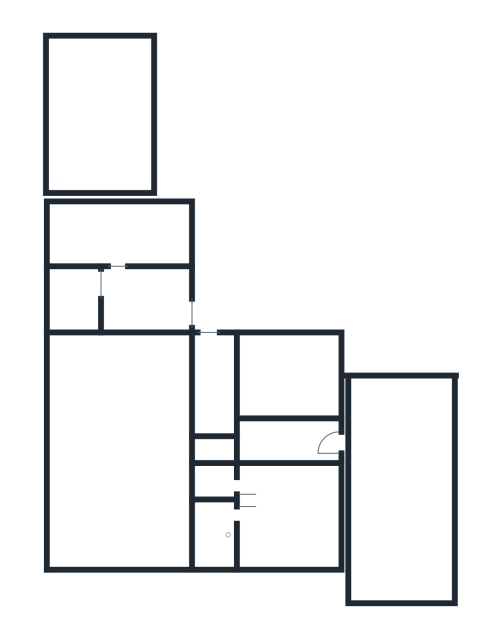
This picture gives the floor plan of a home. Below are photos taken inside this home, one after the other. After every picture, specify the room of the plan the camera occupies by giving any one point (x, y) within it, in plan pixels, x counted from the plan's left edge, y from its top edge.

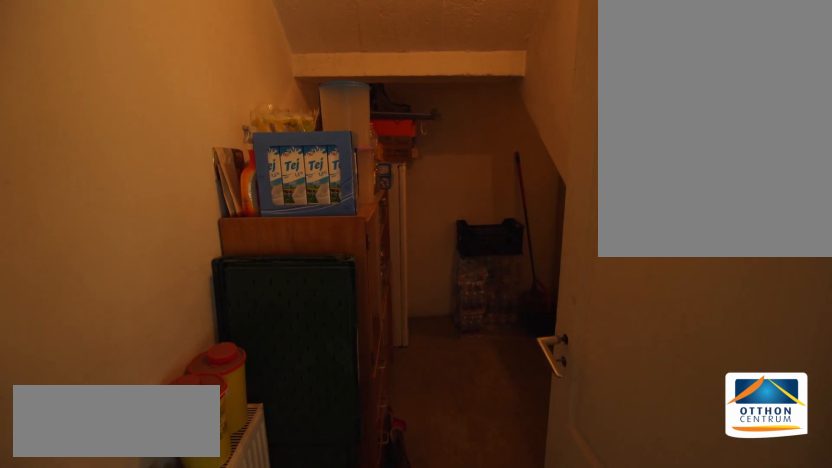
(211, 384)
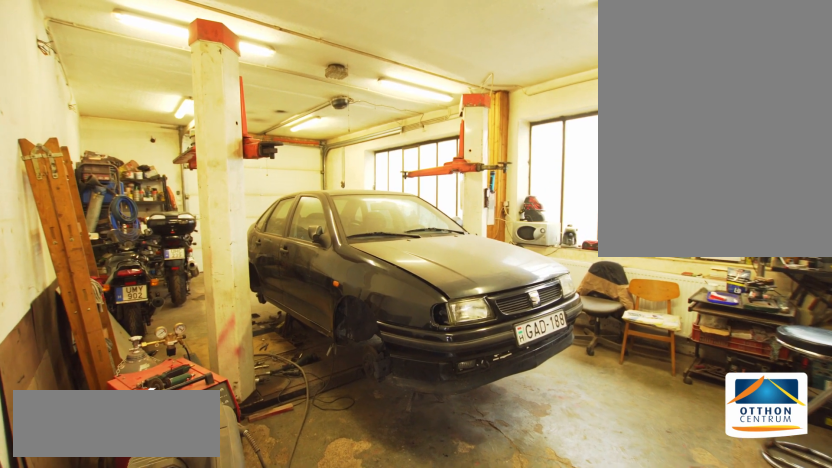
(121, 454)
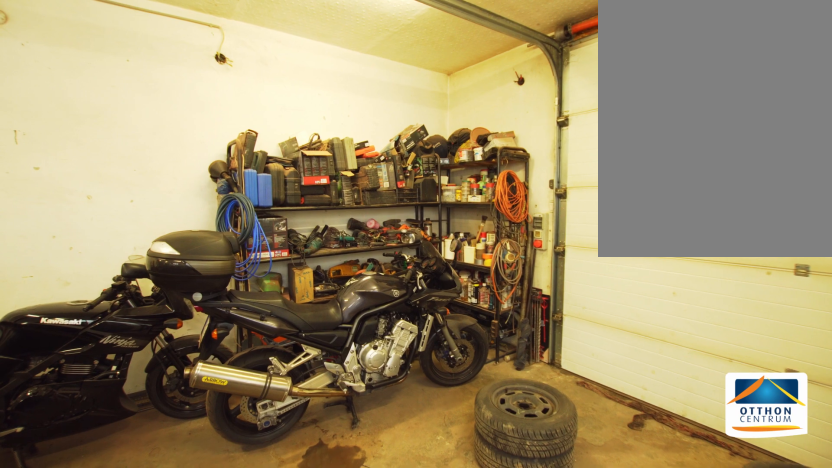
(121, 454)
